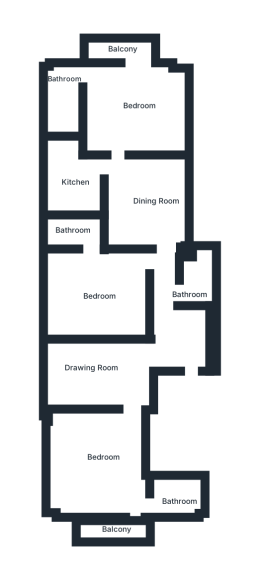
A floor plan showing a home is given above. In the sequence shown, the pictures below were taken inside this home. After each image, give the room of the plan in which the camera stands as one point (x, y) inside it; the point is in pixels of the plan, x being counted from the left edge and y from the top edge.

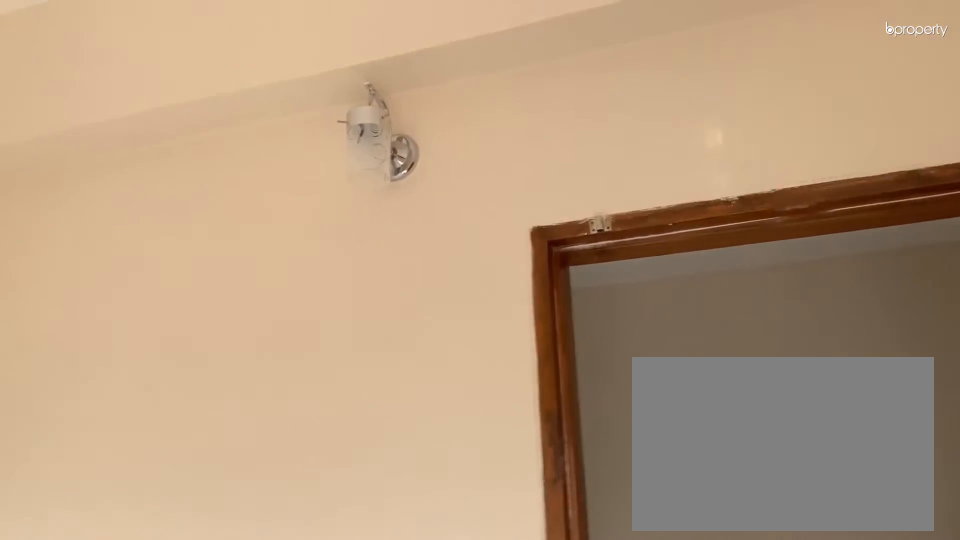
(106, 482)
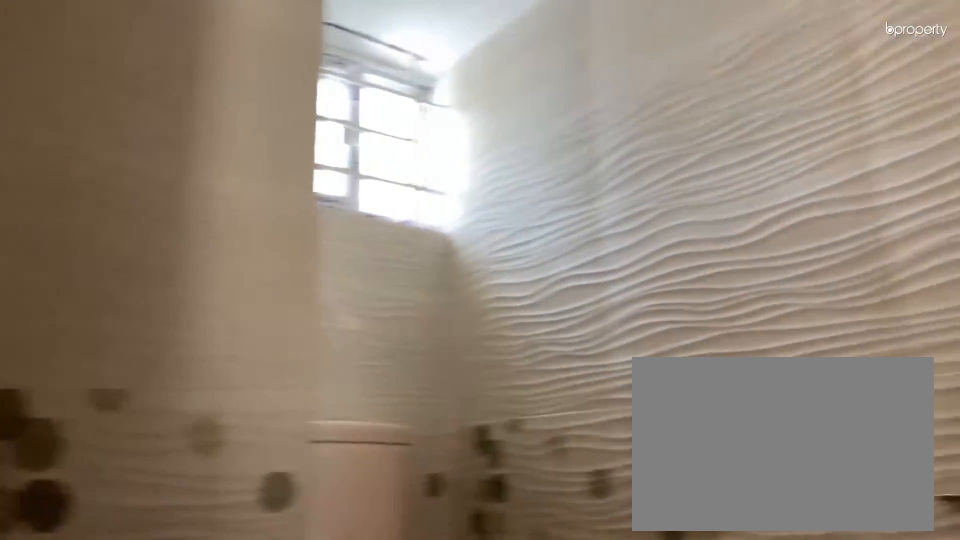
(200, 276)
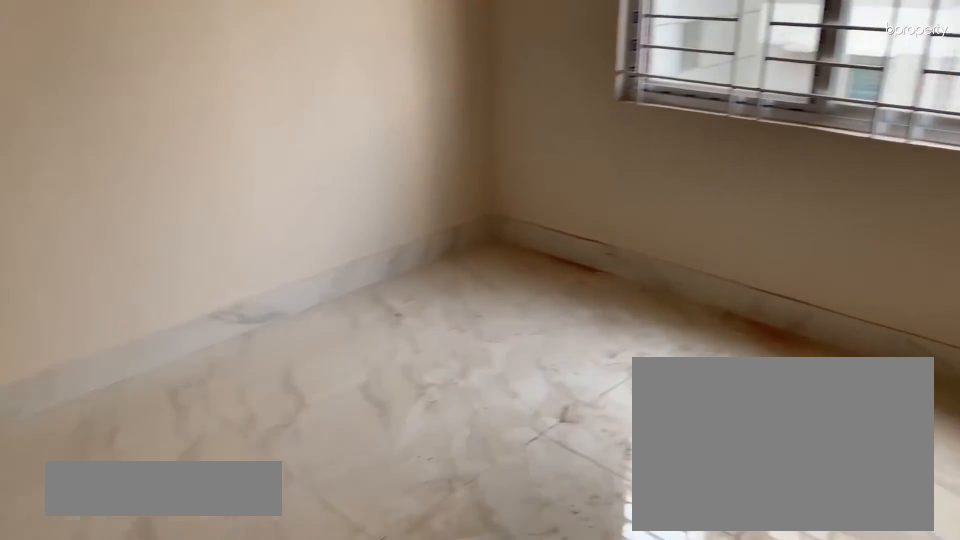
(92, 286)
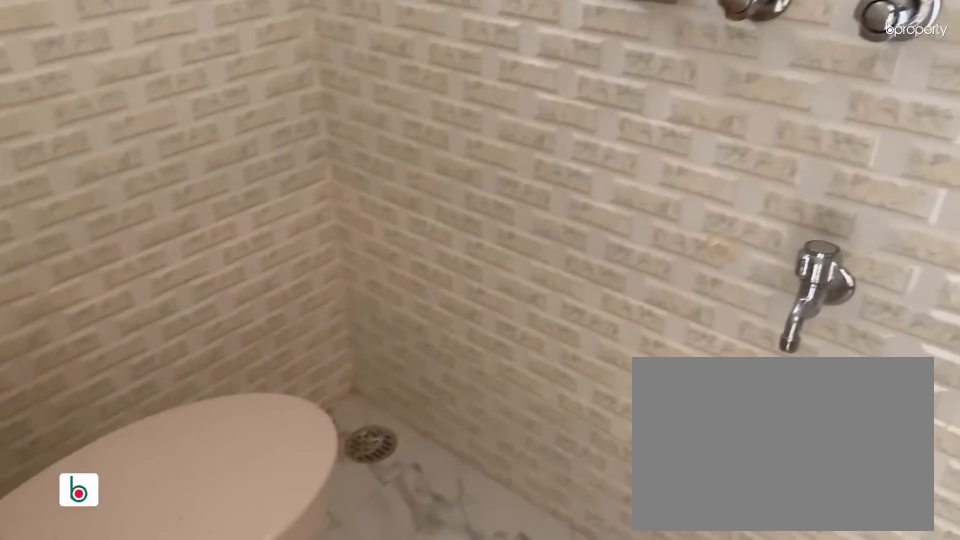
(80, 229)
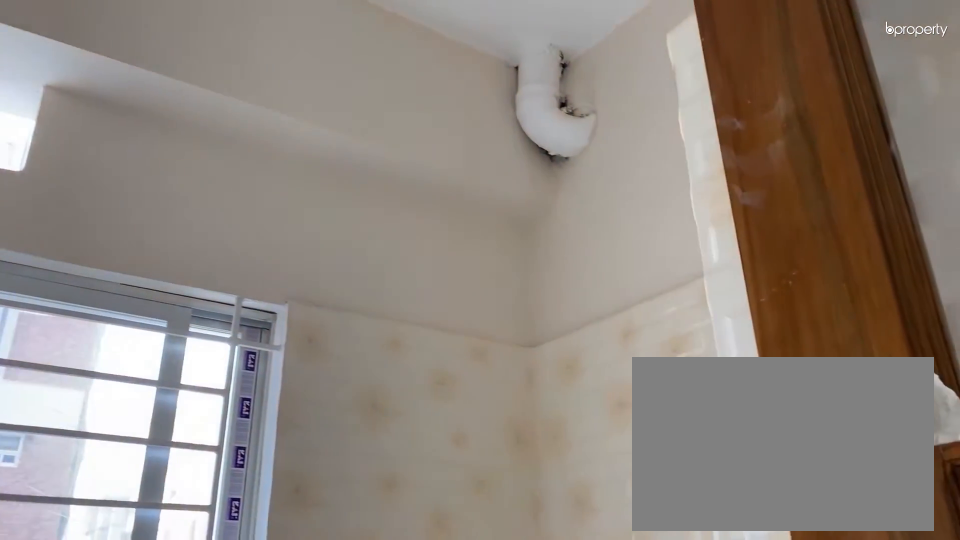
(79, 172)
